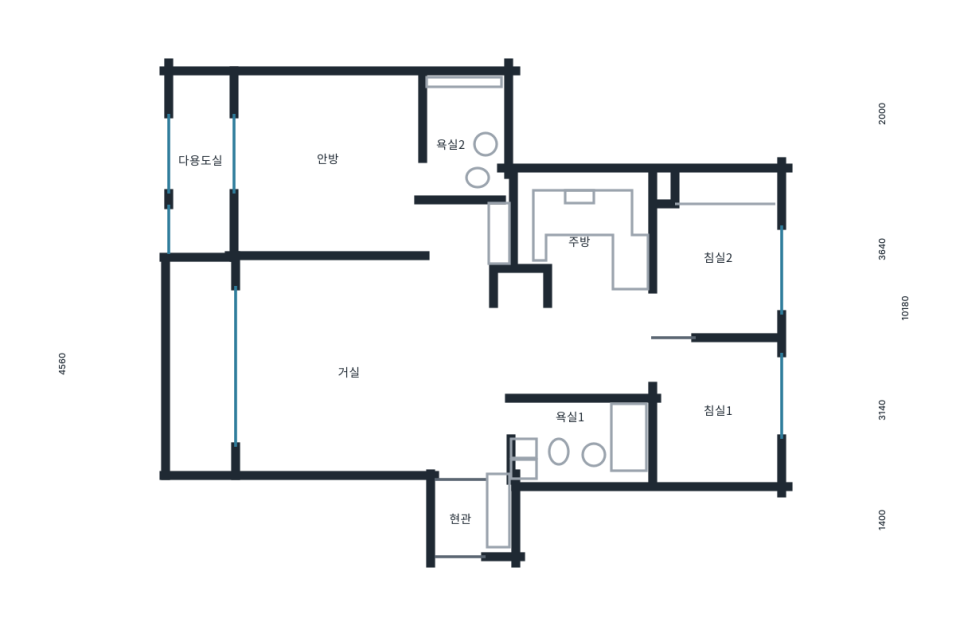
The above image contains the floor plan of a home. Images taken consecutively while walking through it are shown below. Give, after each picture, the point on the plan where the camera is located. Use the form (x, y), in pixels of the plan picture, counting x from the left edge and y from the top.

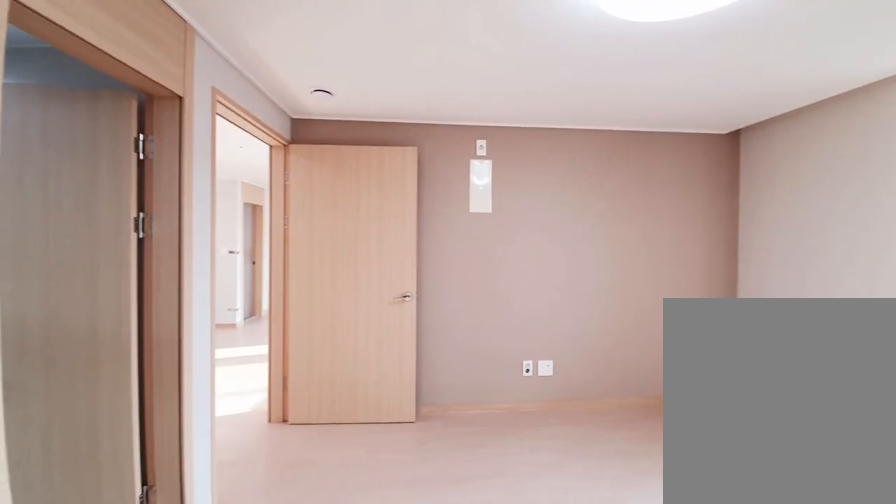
(312, 201)
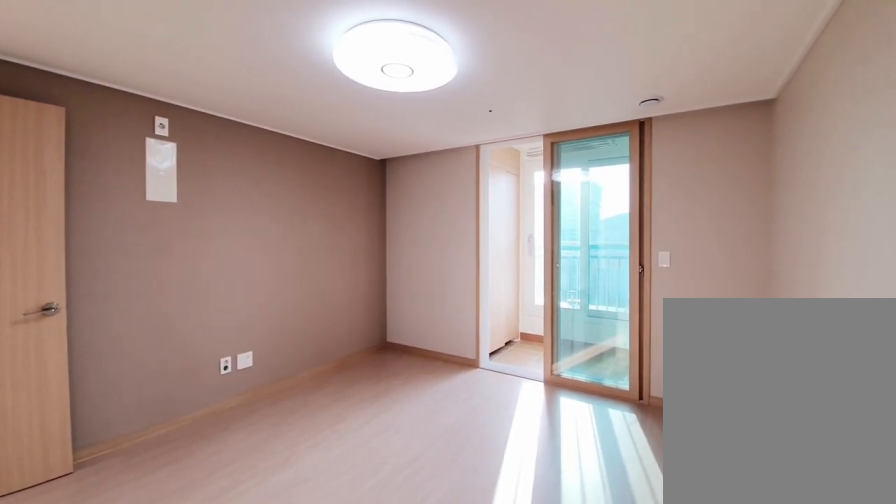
(315, 203)
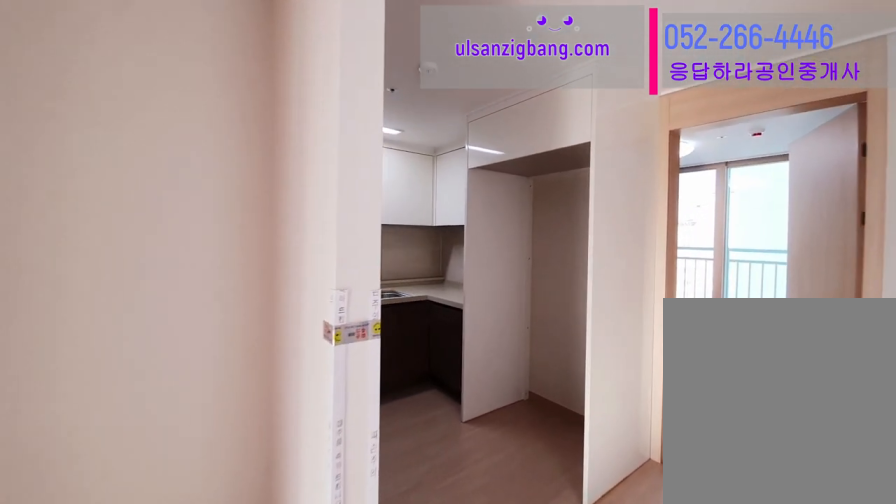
(587, 251)
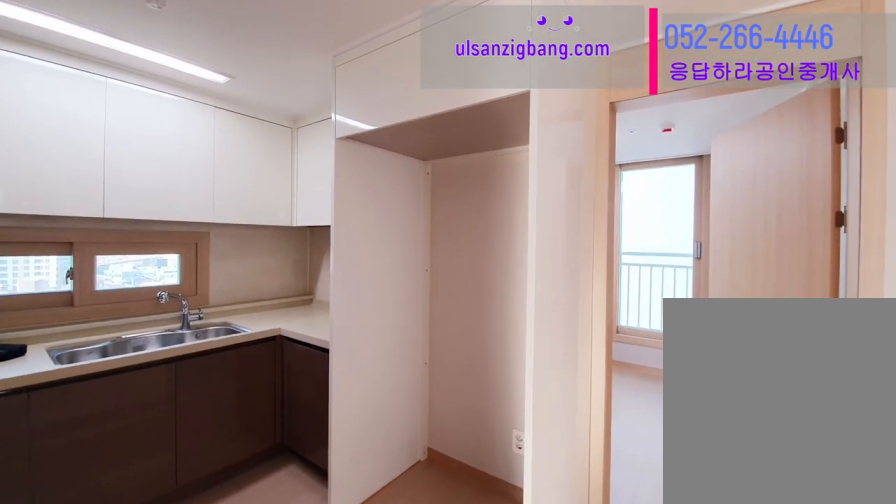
(586, 254)
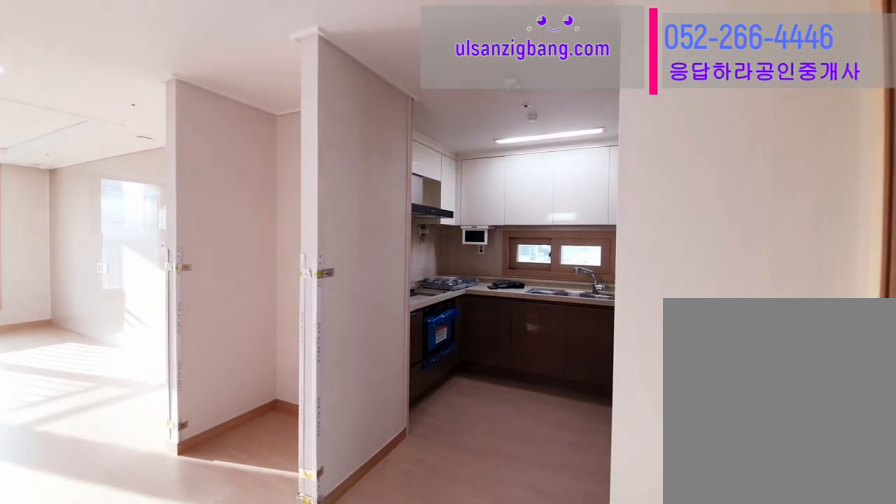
(614, 331)
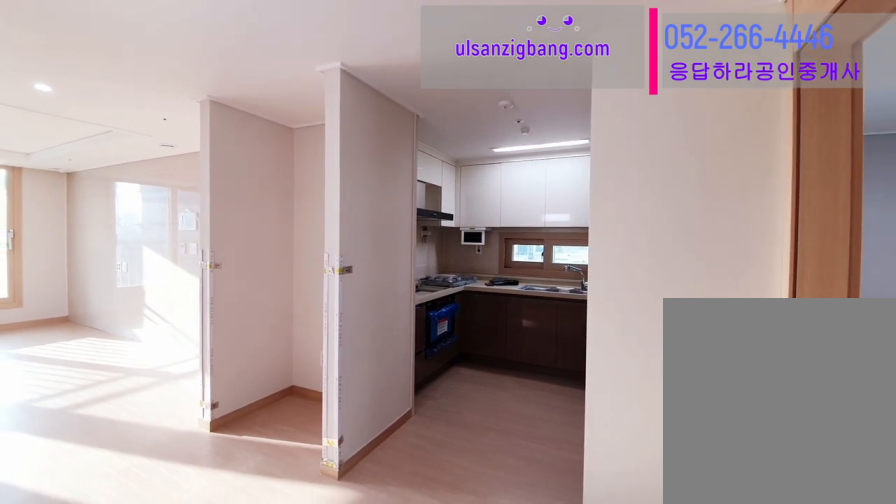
(614, 332)
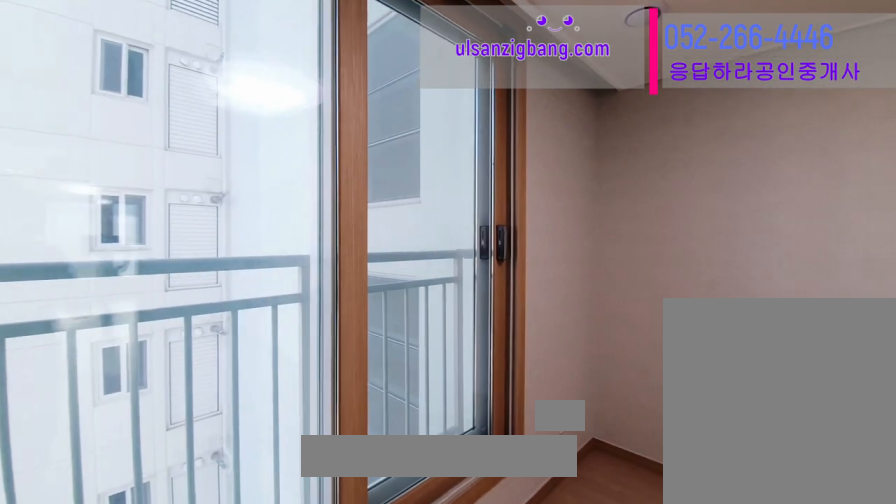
(725, 408)
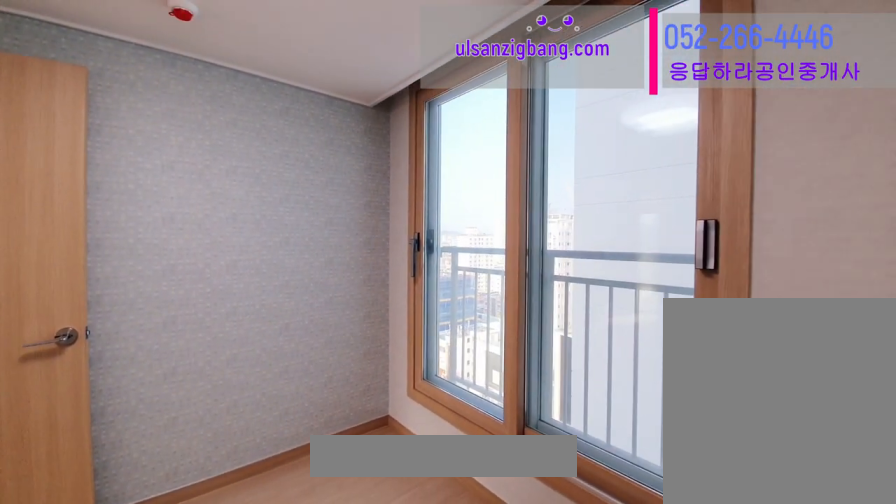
(724, 408)
